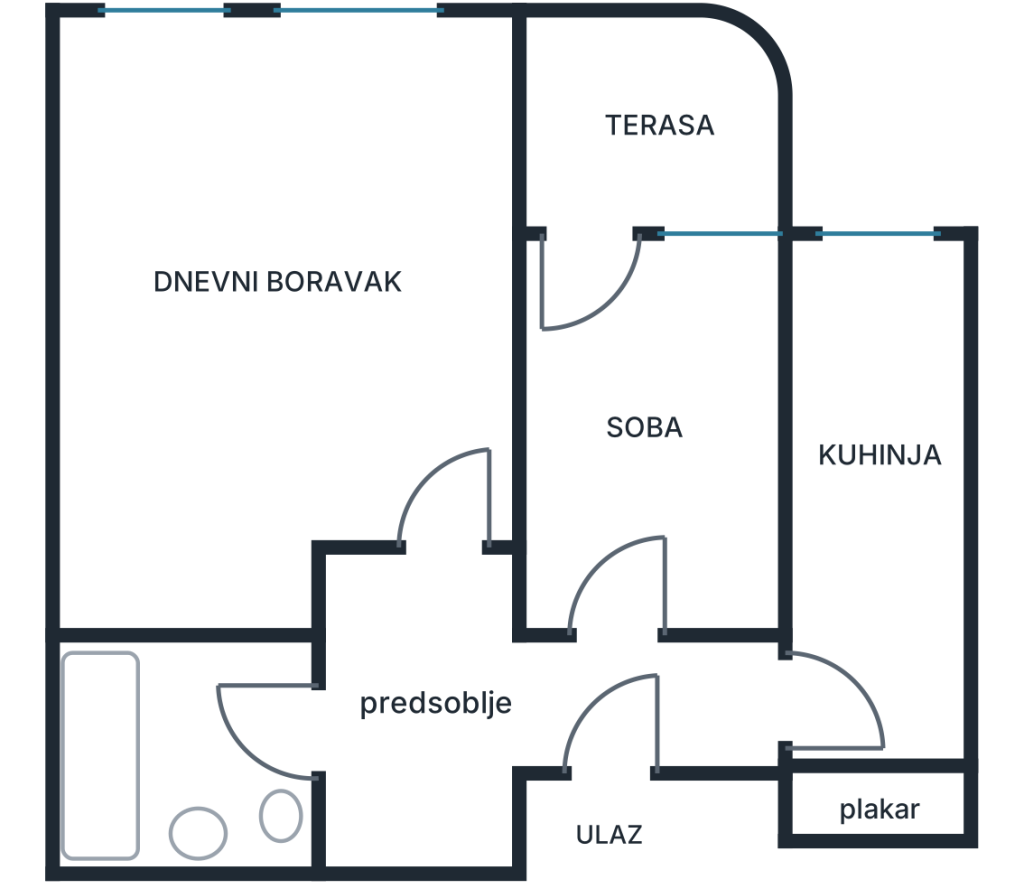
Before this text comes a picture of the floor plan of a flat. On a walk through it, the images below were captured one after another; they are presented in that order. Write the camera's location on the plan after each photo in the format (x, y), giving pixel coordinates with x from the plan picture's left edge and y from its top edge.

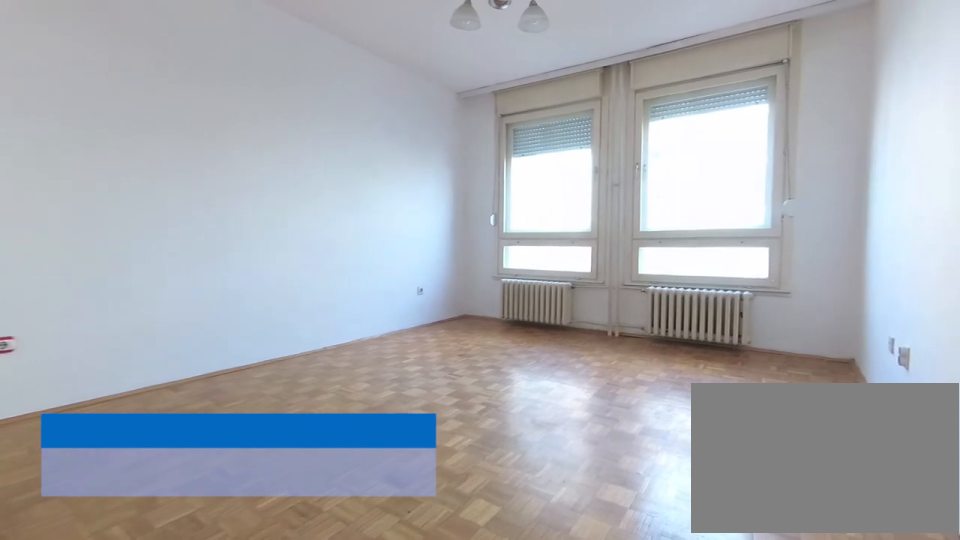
(439, 554)
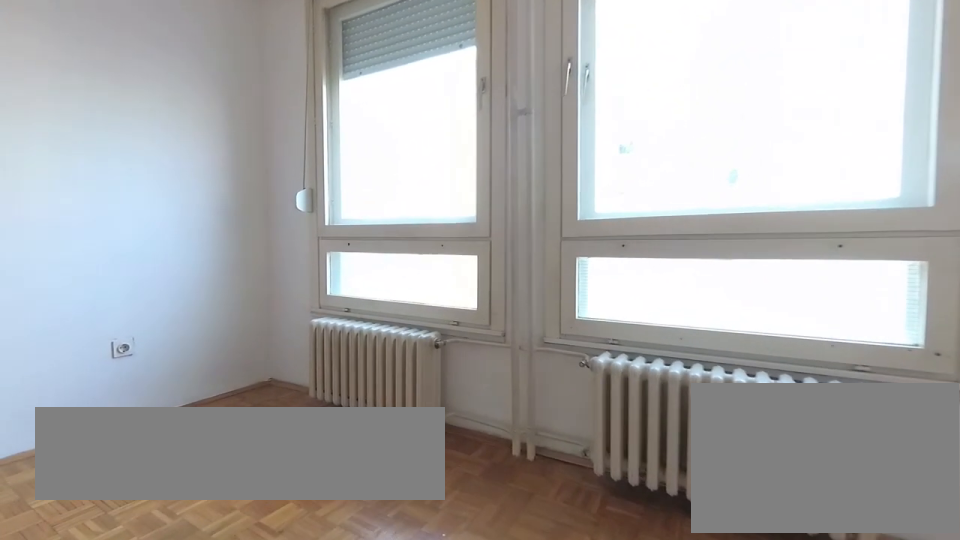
(393, 201)
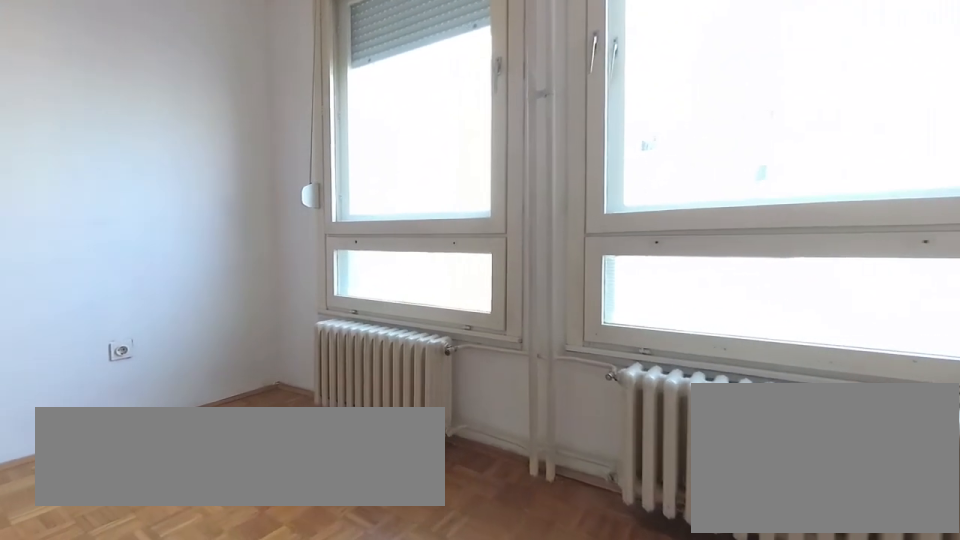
(382, 177)
